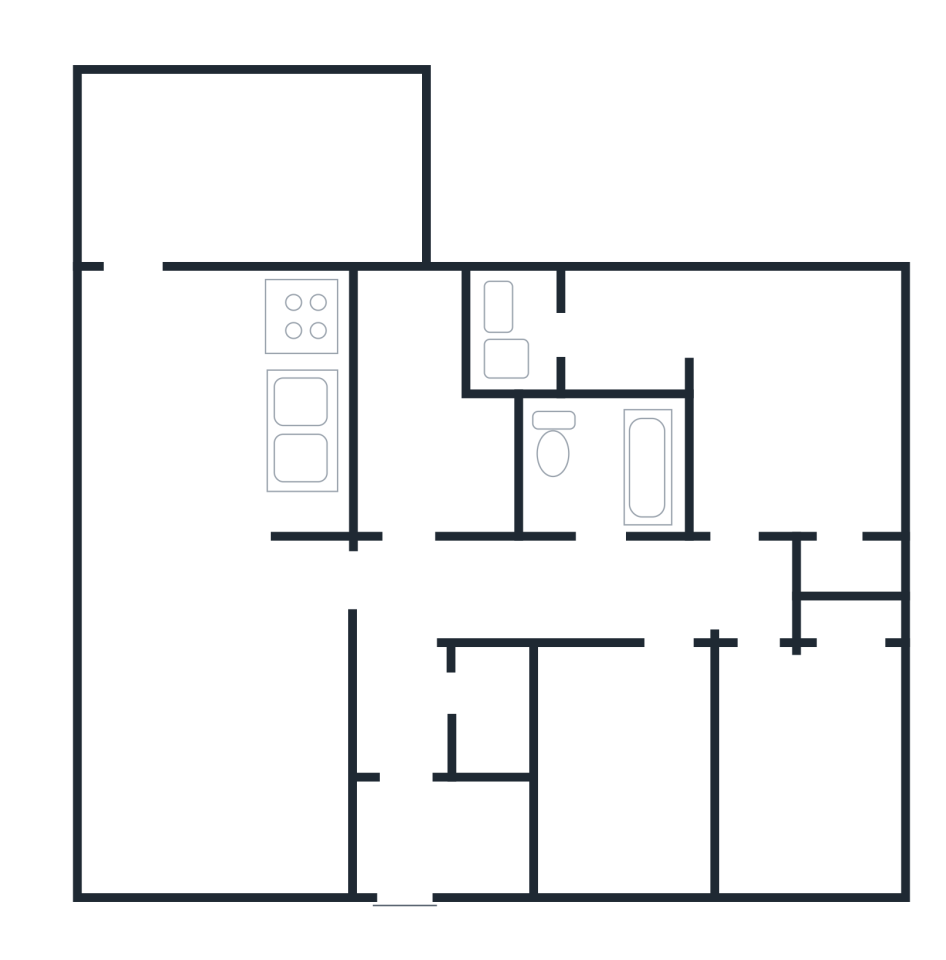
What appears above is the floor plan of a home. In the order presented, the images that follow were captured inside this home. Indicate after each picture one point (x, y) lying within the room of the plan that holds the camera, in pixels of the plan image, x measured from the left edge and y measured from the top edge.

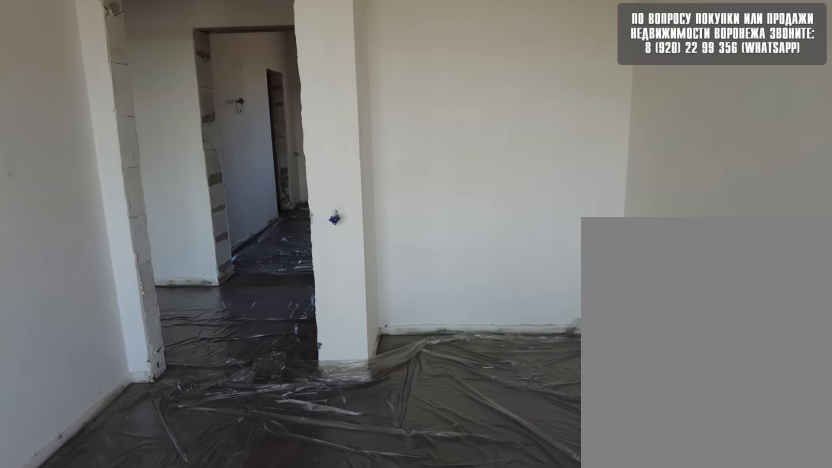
(785, 762)
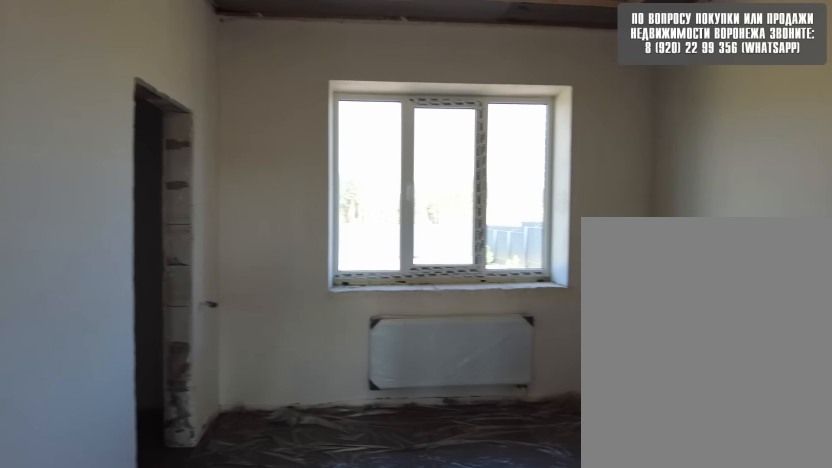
(780, 521)
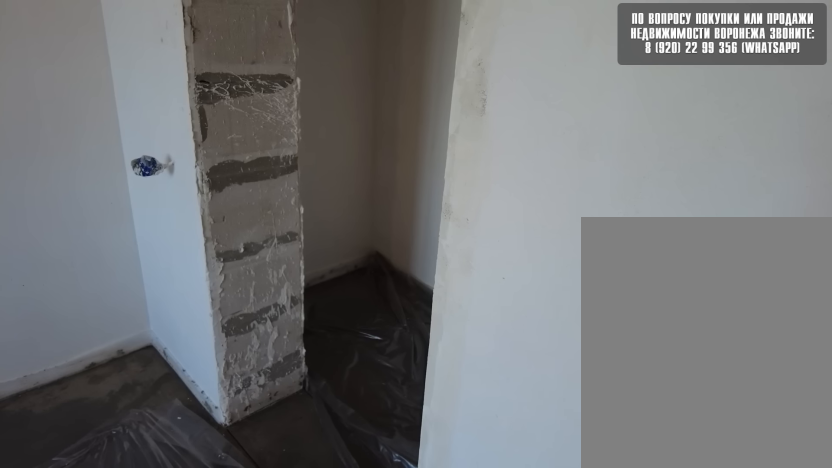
(778, 517)
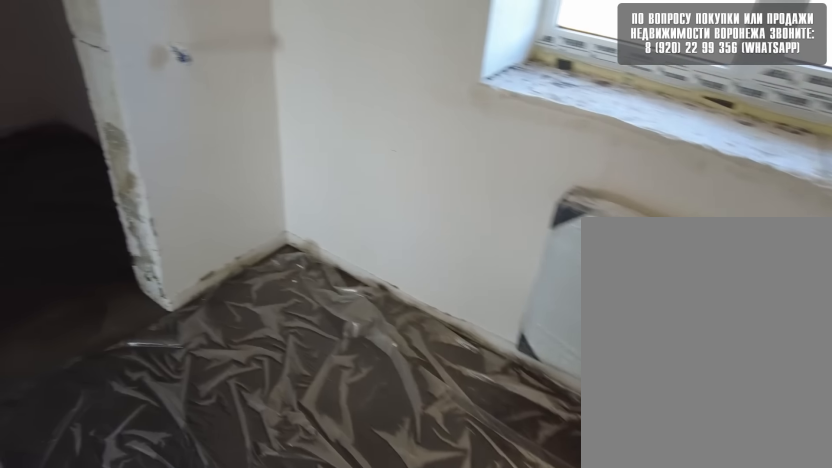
(772, 503)
